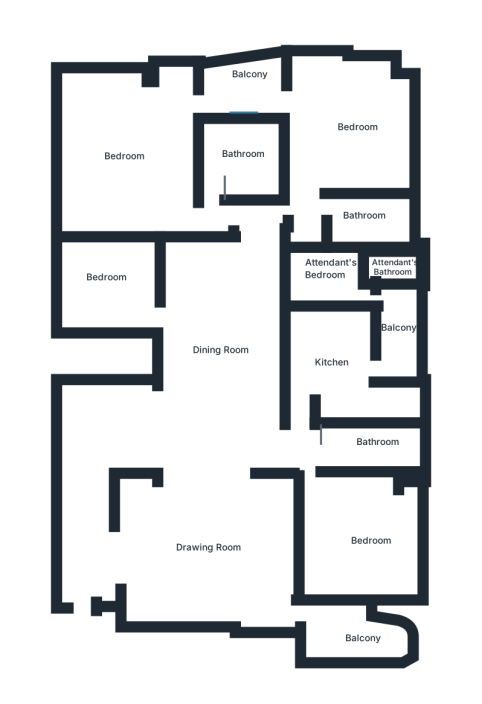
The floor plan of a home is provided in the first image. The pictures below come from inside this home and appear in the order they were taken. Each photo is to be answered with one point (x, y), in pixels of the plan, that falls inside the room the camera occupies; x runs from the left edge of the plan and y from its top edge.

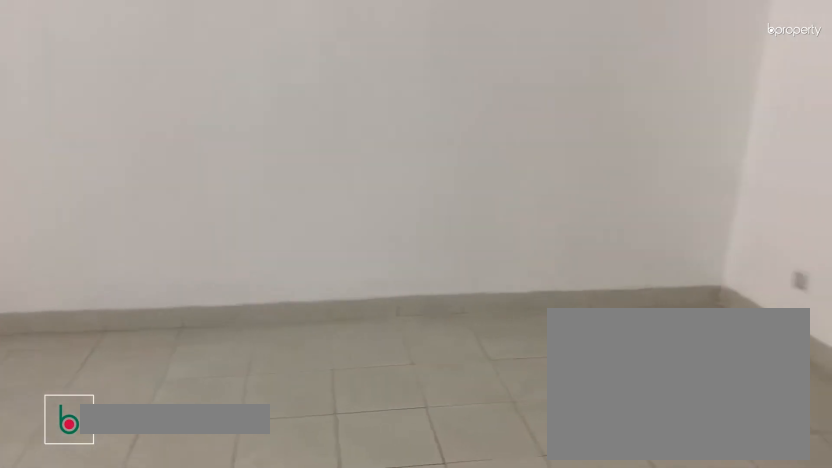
(211, 560)
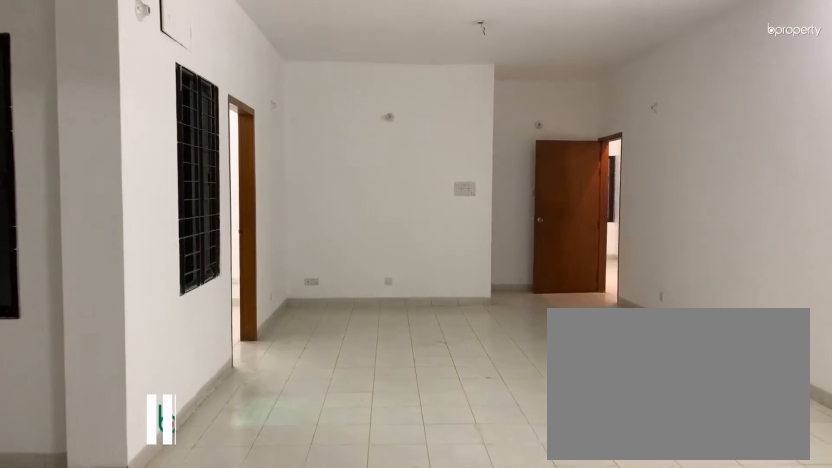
(220, 338)
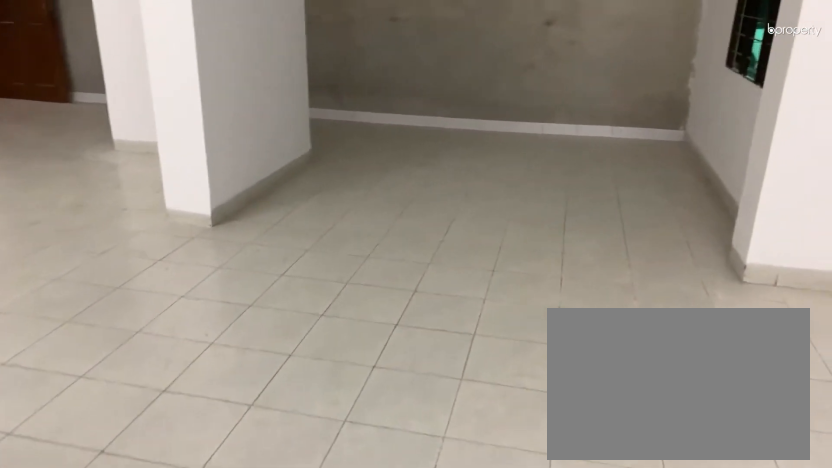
(220, 338)
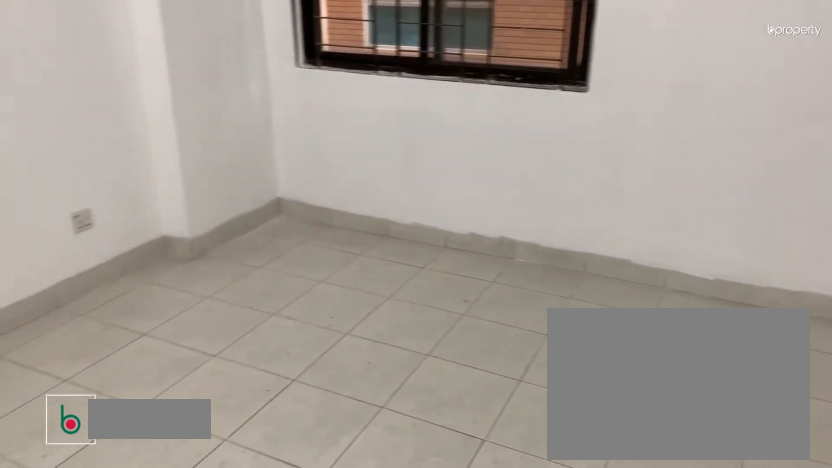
(355, 542)
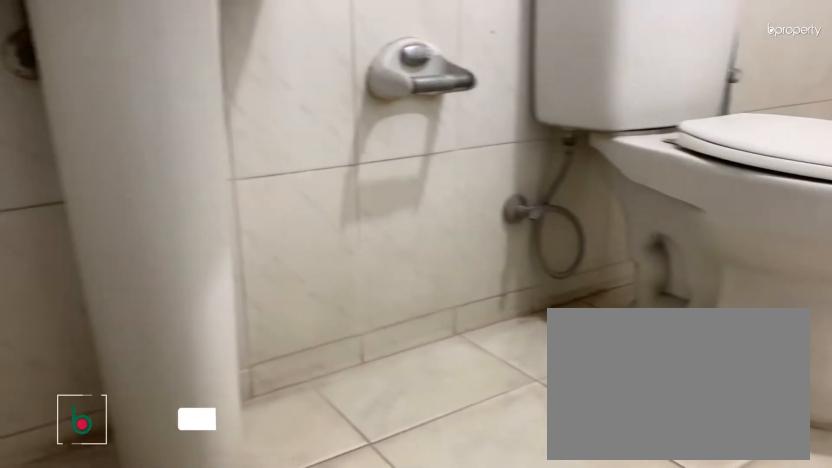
(357, 451)
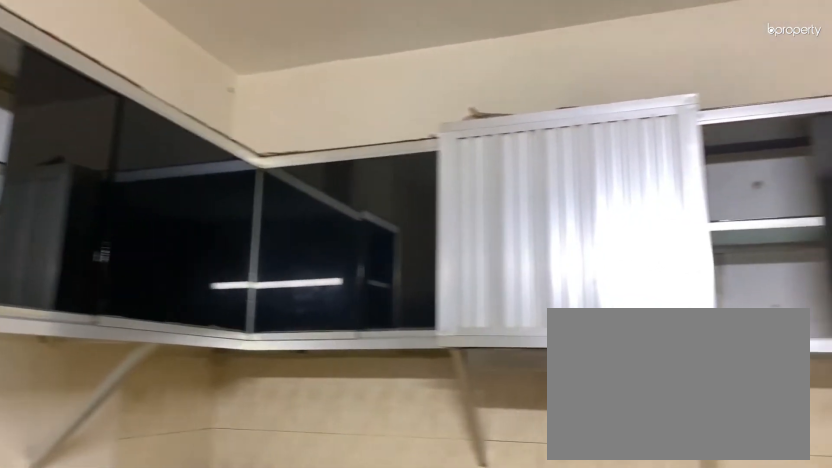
(330, 356)
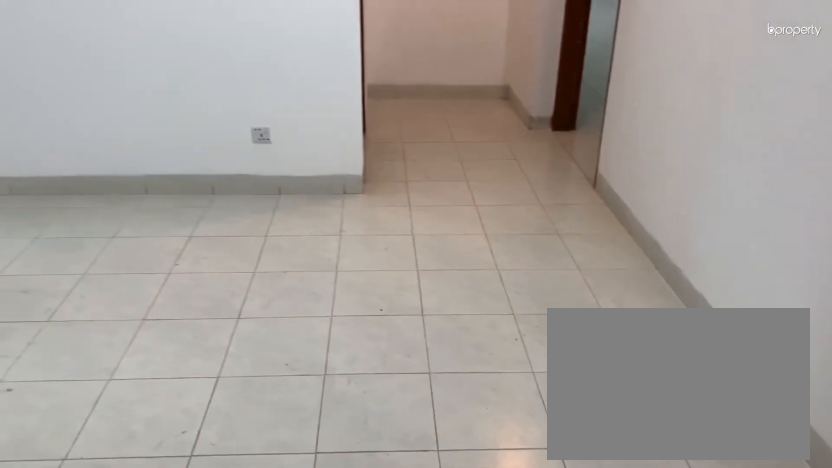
(335, 133)
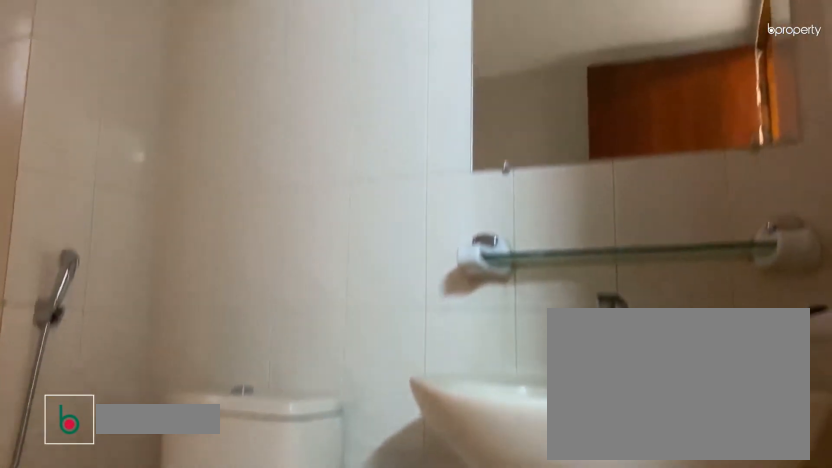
(370, 213)
